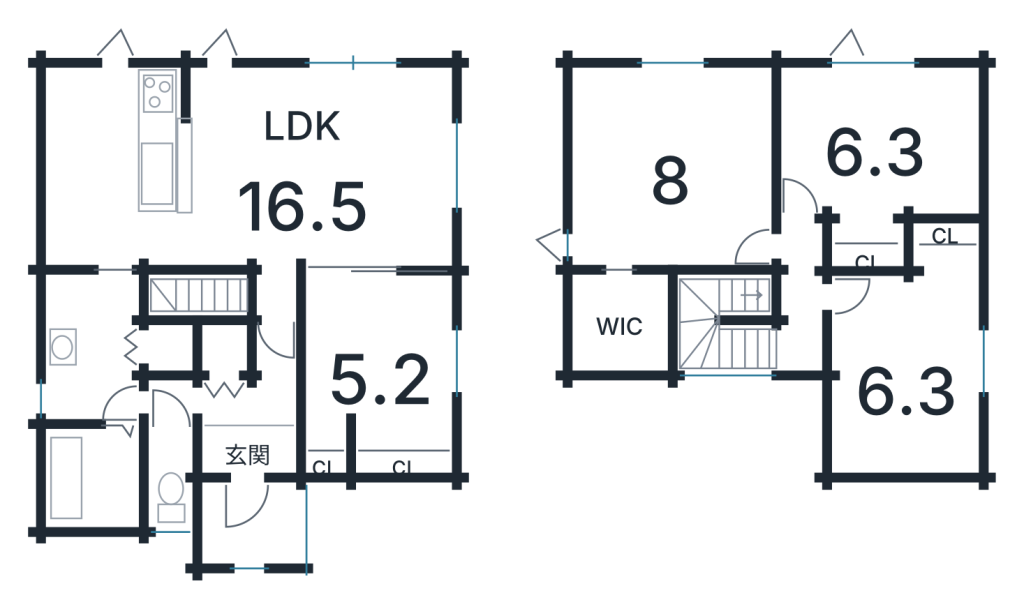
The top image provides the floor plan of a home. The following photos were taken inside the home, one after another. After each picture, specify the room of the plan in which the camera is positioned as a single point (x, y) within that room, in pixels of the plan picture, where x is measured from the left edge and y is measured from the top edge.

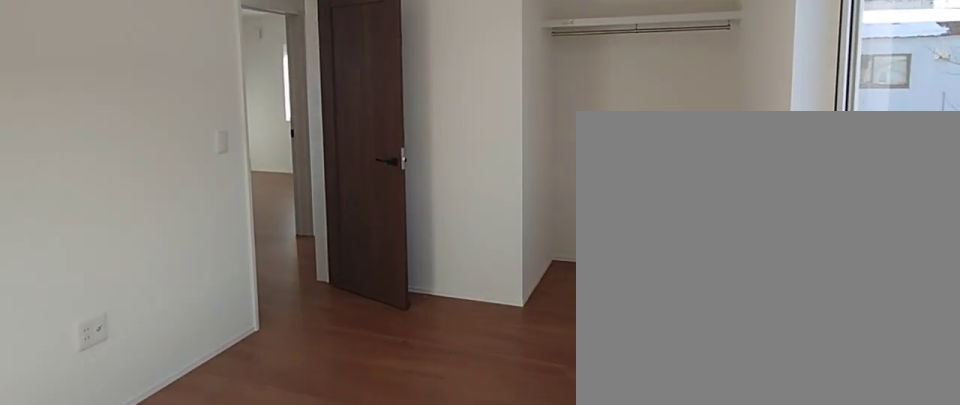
(906, 384)
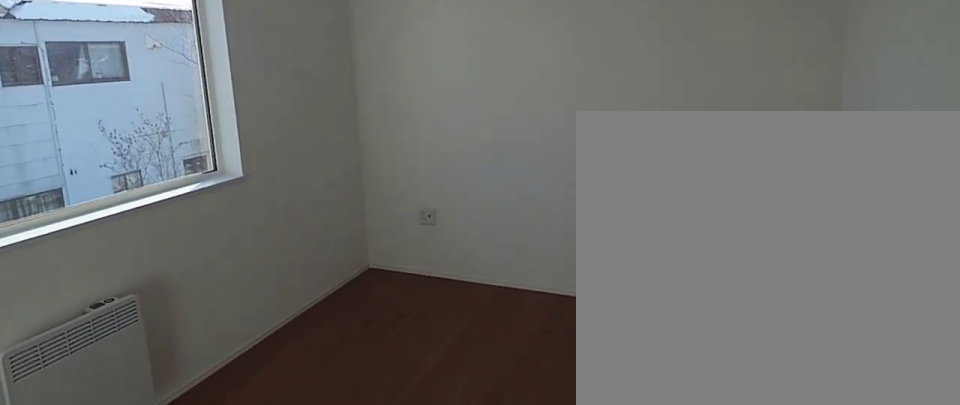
(874, 149)
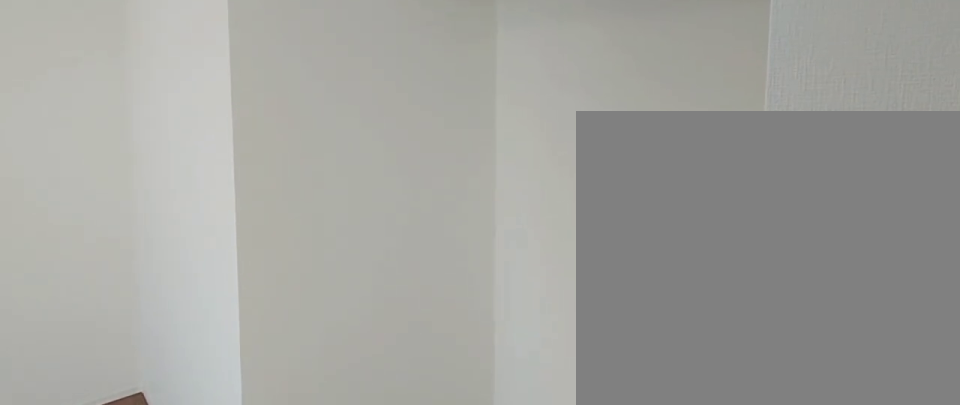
(874, 149)
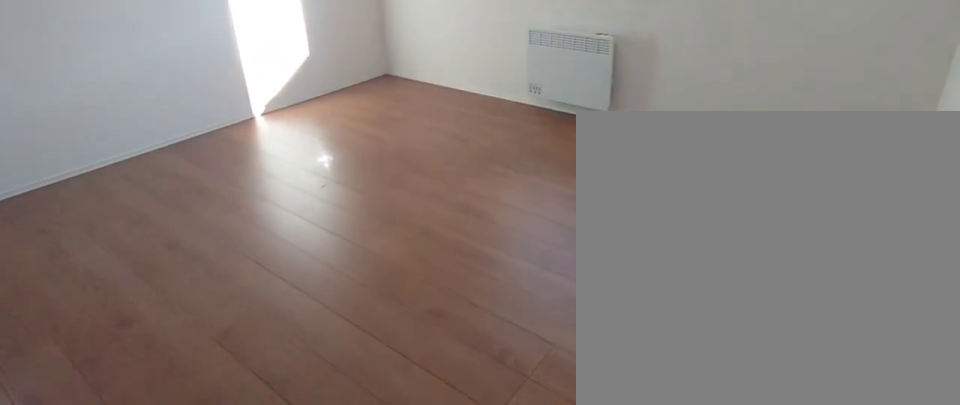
(667, 183)
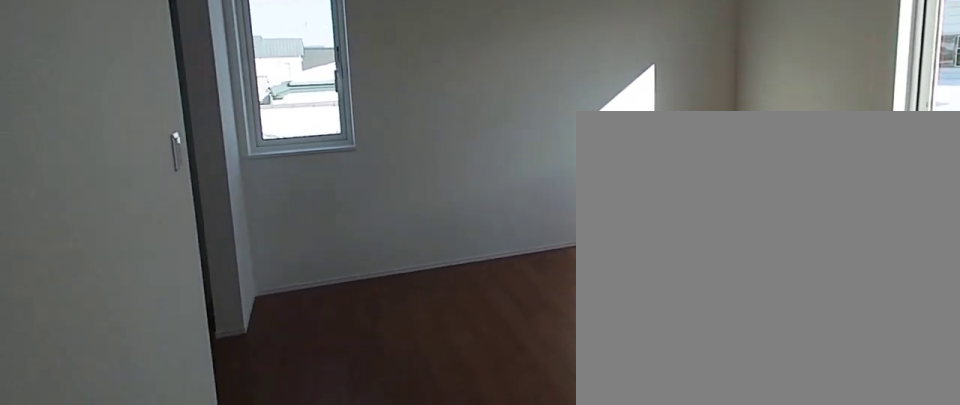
(667, 183)
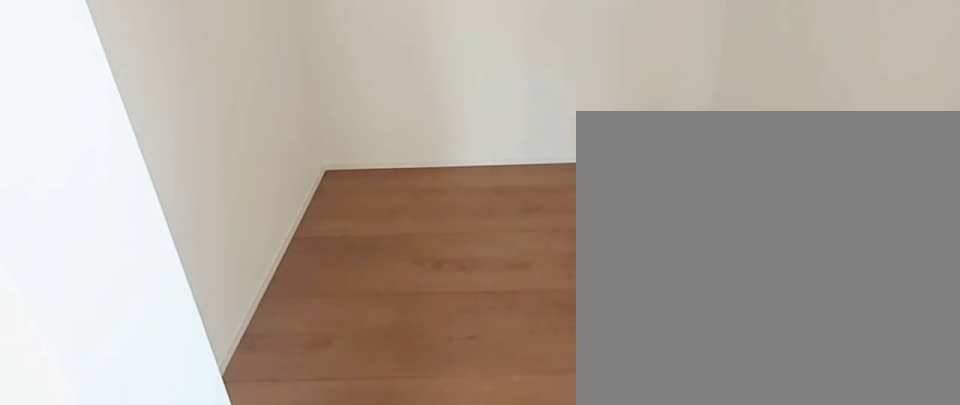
(614, 325)
